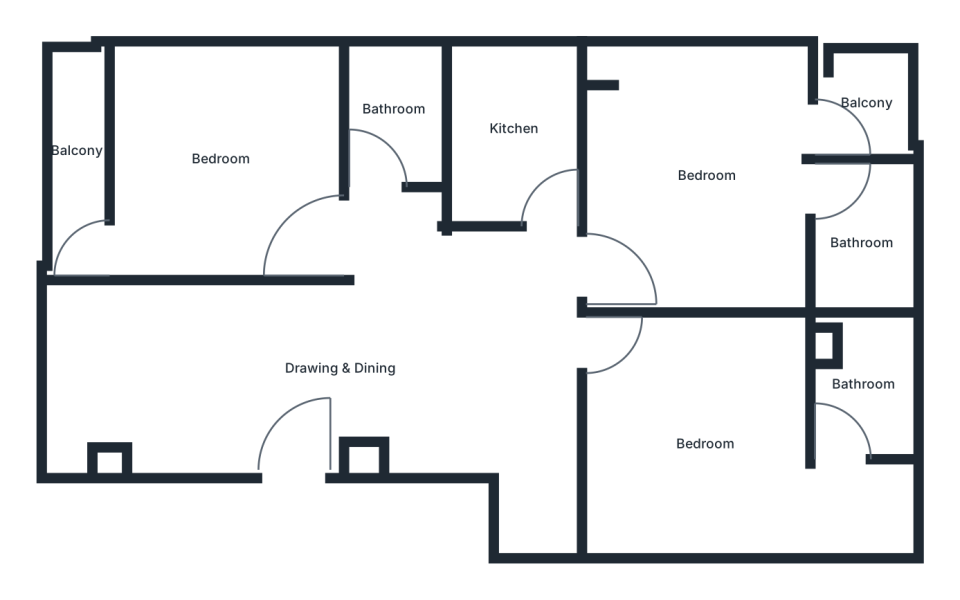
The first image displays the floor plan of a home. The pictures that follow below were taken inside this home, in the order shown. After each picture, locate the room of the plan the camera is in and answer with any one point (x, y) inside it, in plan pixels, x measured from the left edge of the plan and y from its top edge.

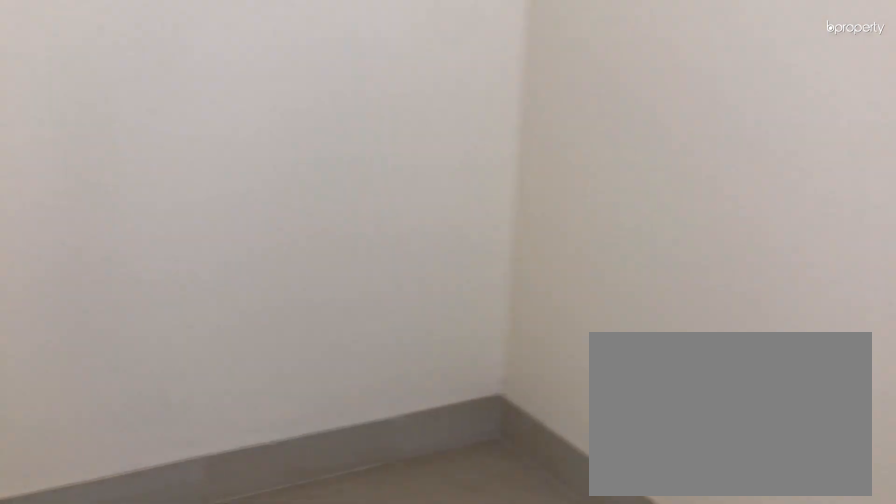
(706, 441)
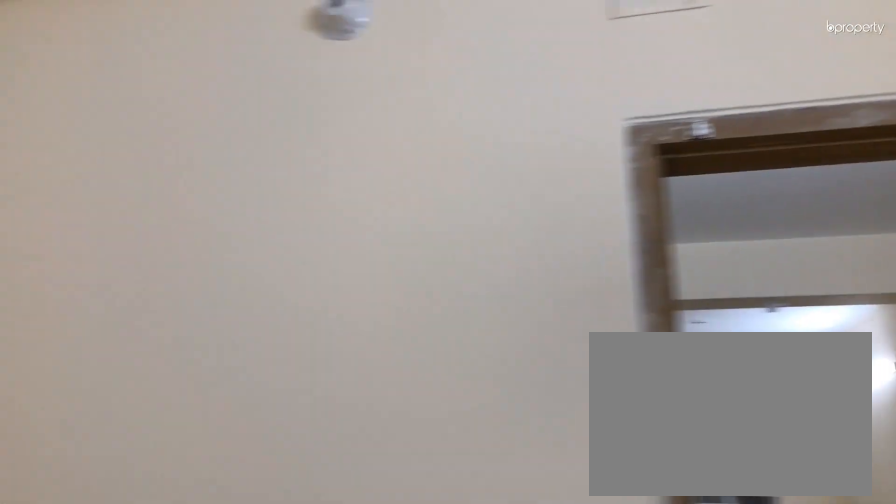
(706, 441)
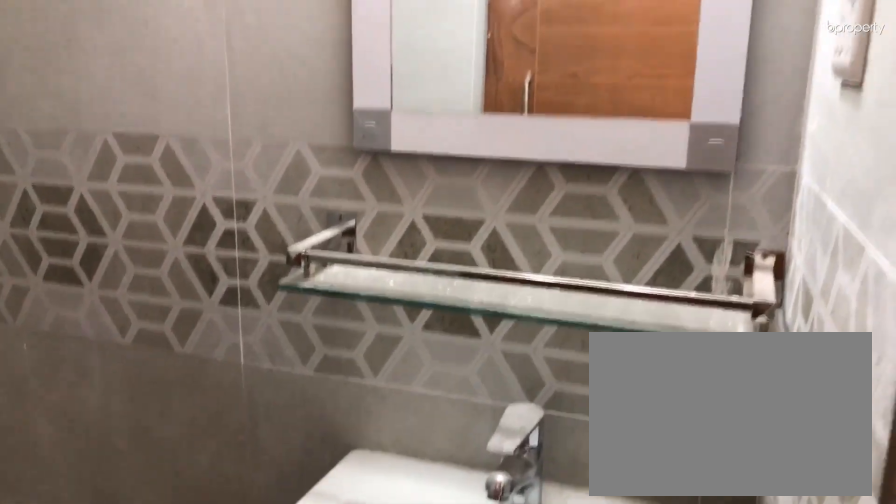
(858, 391)
